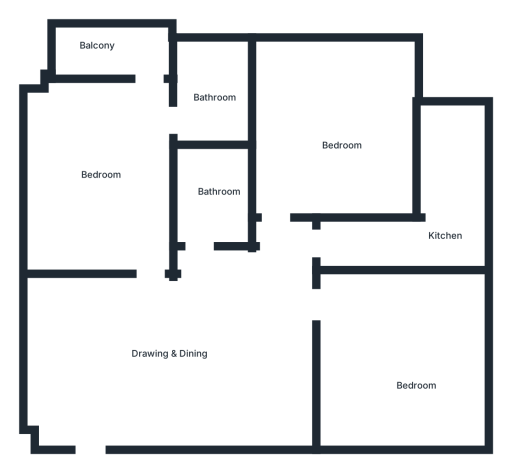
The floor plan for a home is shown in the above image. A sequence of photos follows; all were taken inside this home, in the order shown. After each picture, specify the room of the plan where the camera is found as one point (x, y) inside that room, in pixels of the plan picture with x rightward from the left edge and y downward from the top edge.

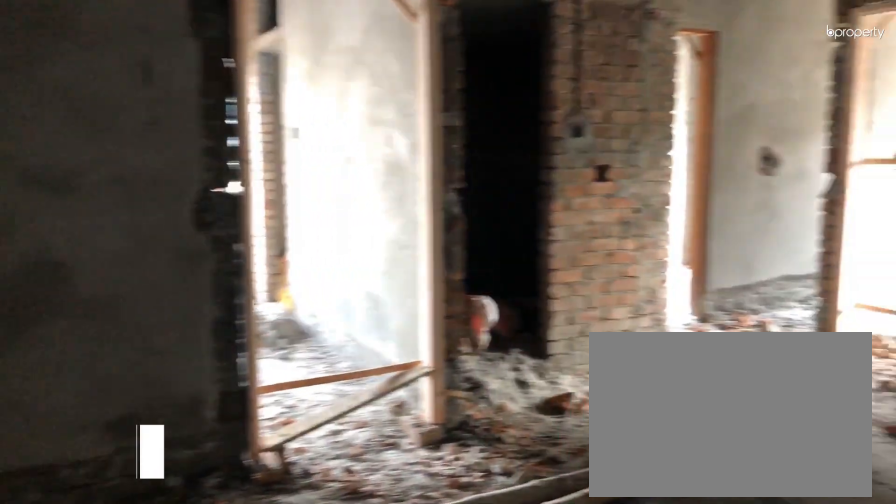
(176, 347)
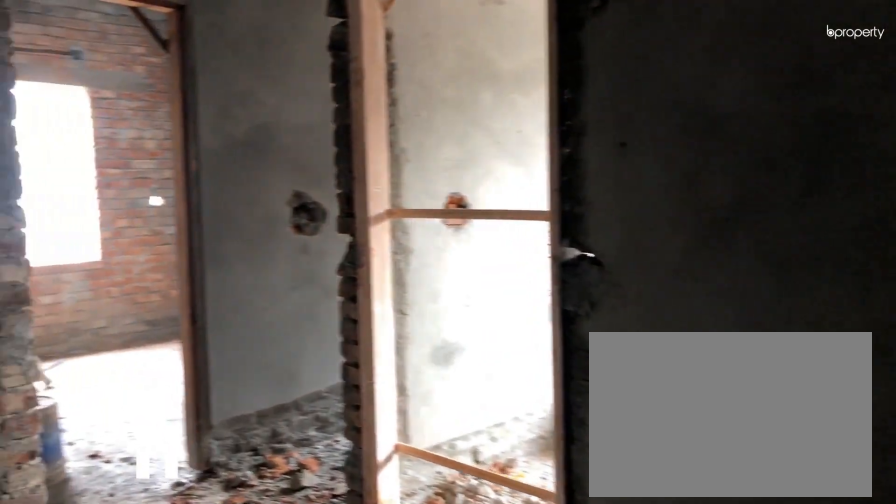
(163, 342)
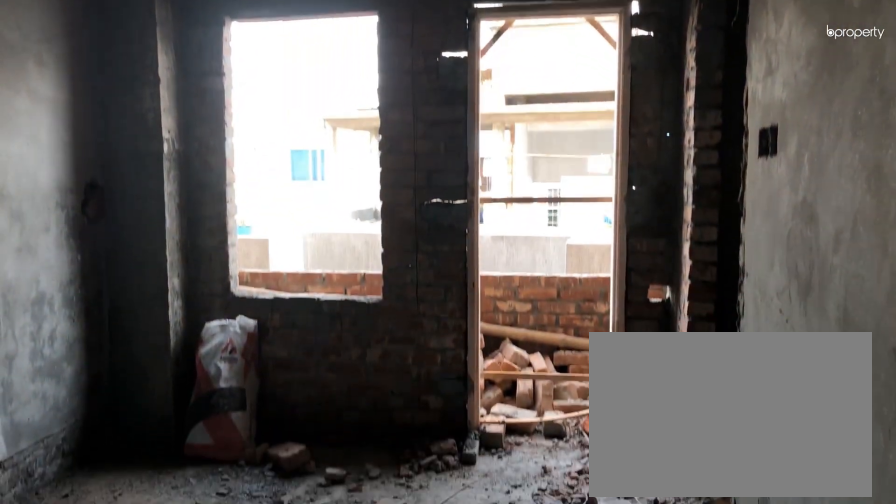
(96, 141)
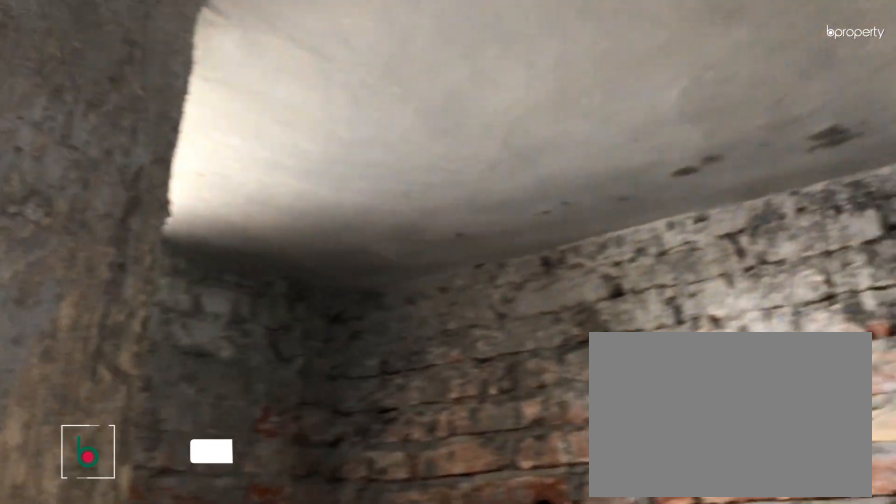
(212, 98)
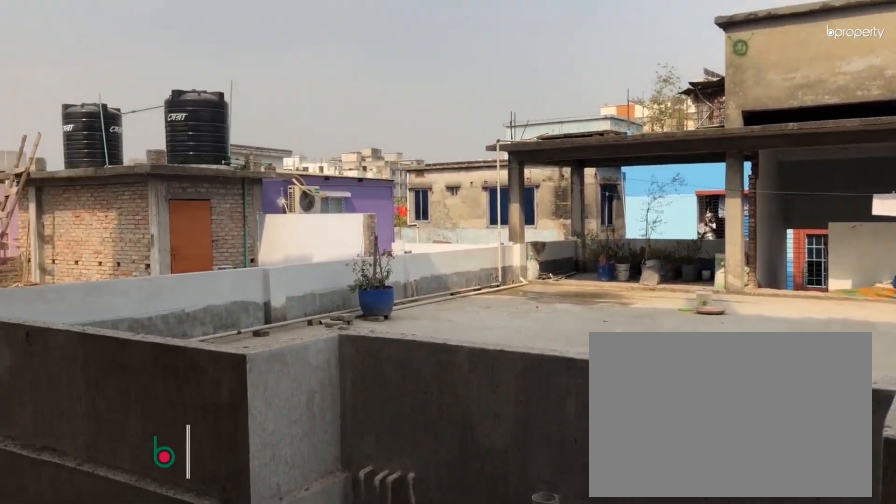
(129, 47)
